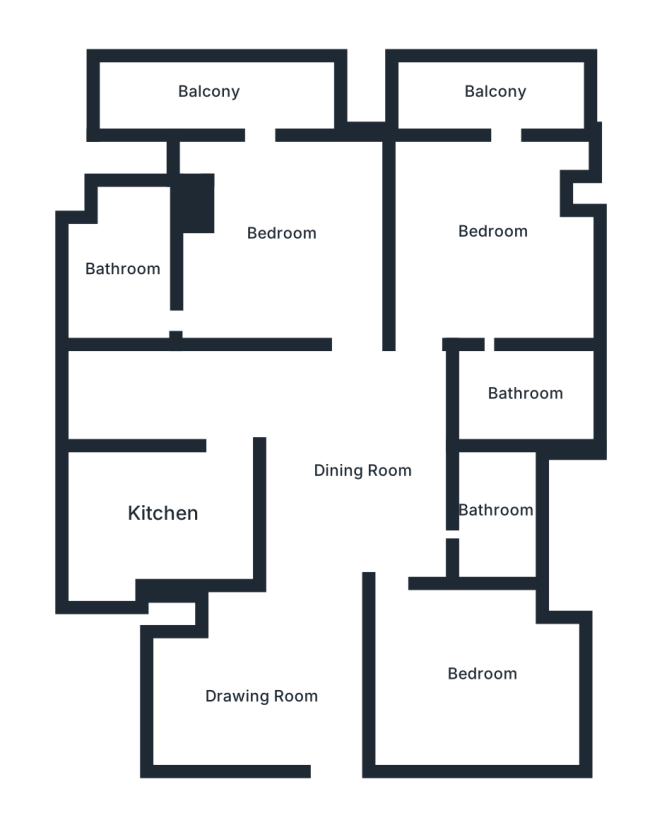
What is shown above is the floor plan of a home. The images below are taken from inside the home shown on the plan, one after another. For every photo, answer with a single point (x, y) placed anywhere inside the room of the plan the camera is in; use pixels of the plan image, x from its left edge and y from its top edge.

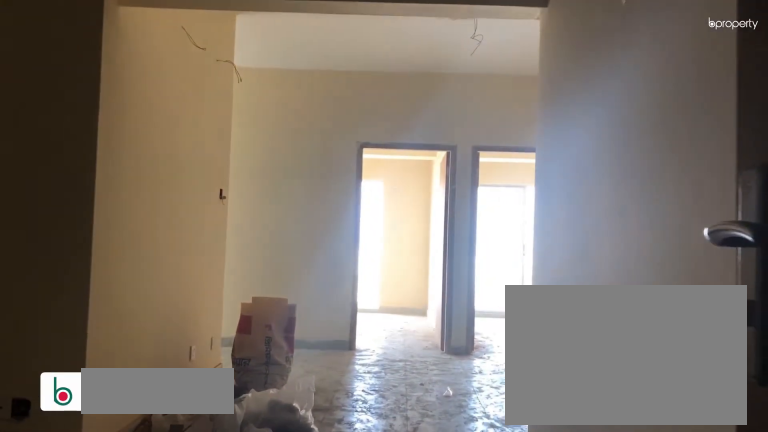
(268, 695)
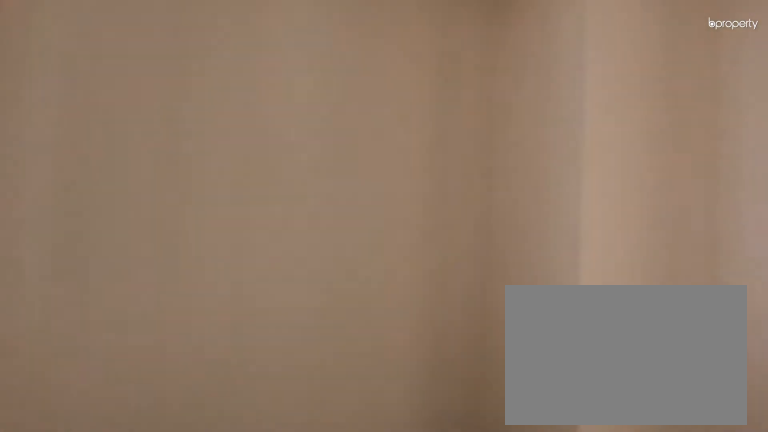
(268, 695)
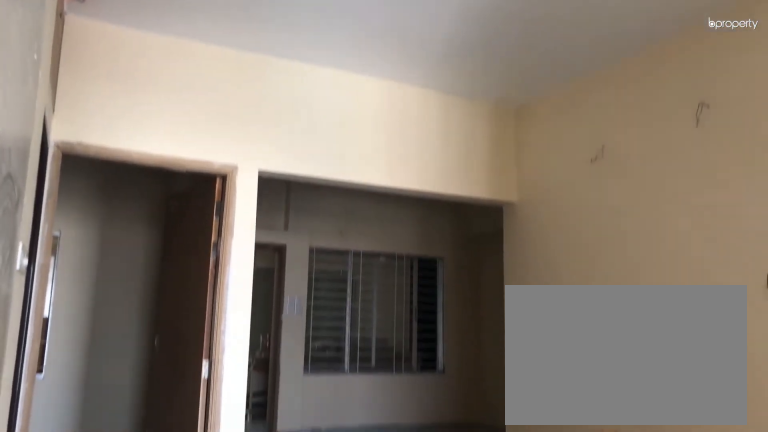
(360, 470)
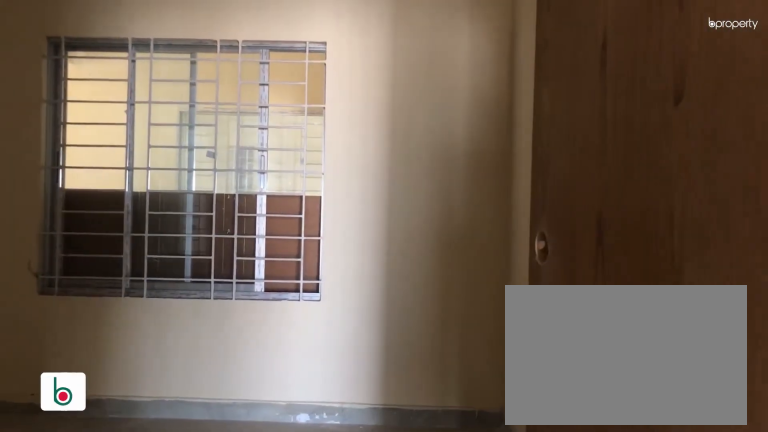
(483, 677)
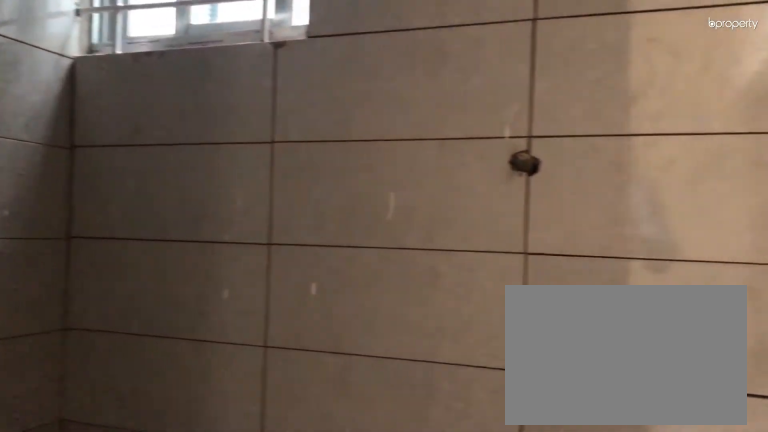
(493, 507)
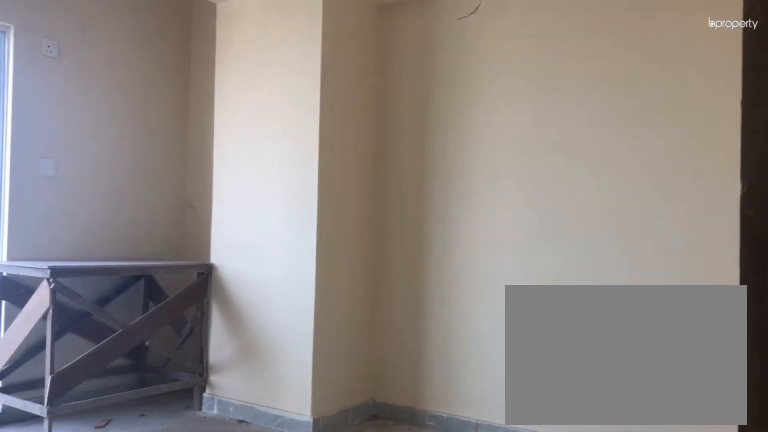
(493, 230)
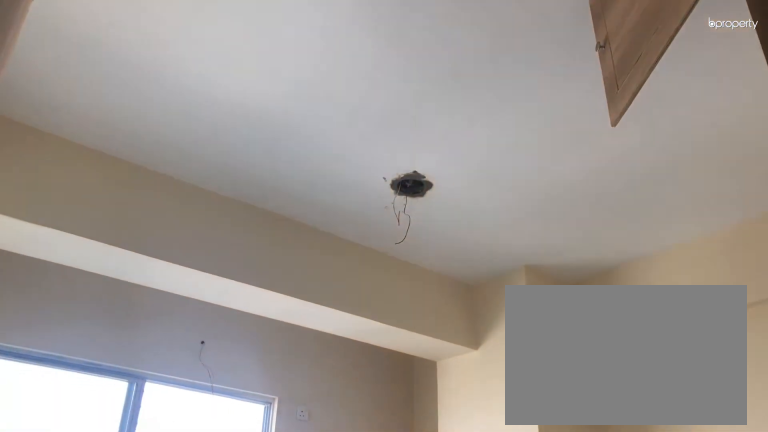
(494, 231)
